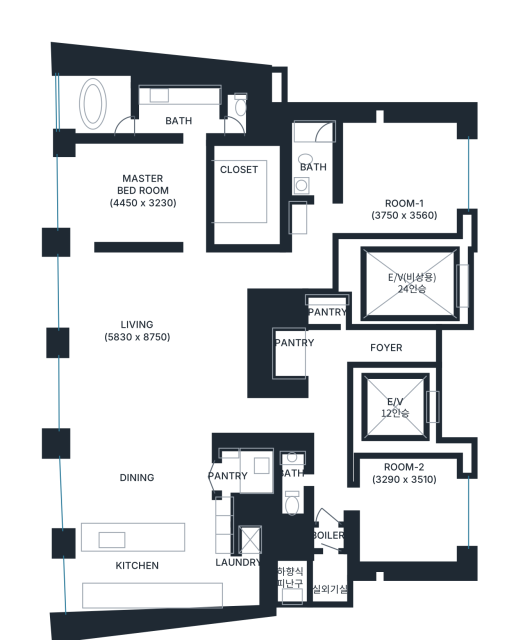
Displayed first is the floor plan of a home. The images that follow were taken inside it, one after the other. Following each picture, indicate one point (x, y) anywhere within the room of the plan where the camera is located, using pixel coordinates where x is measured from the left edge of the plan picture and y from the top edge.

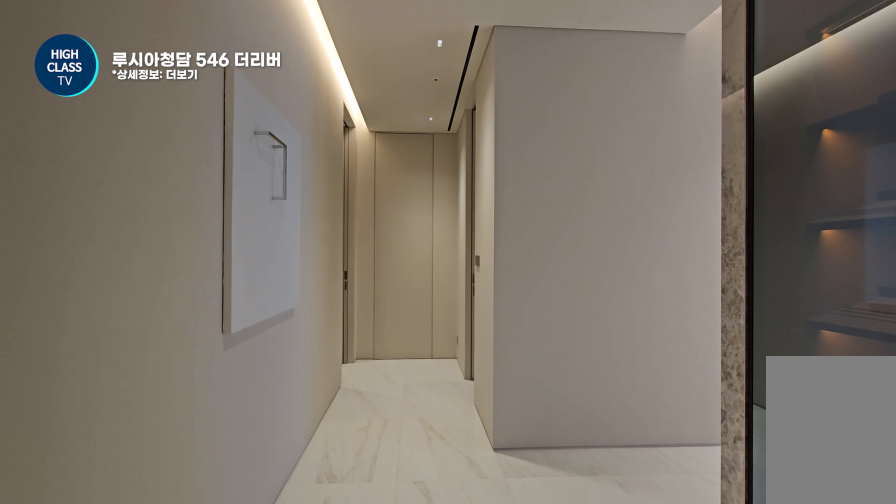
(346, 344)
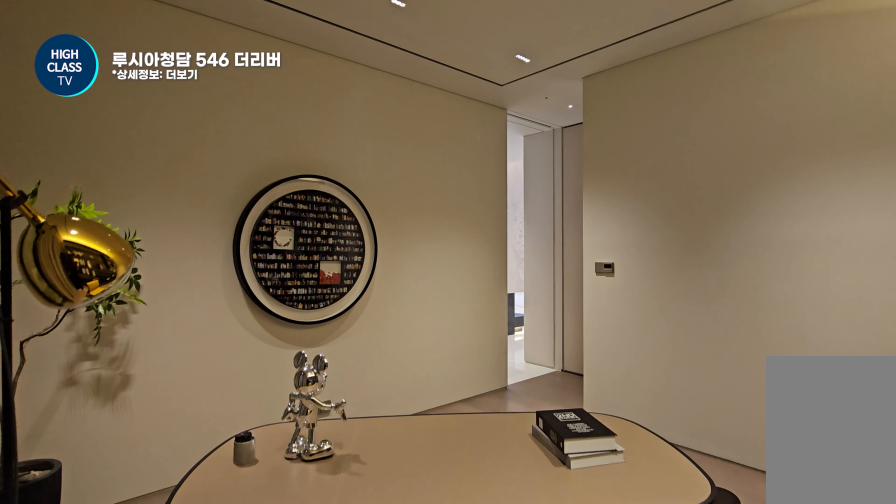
(373, 174)
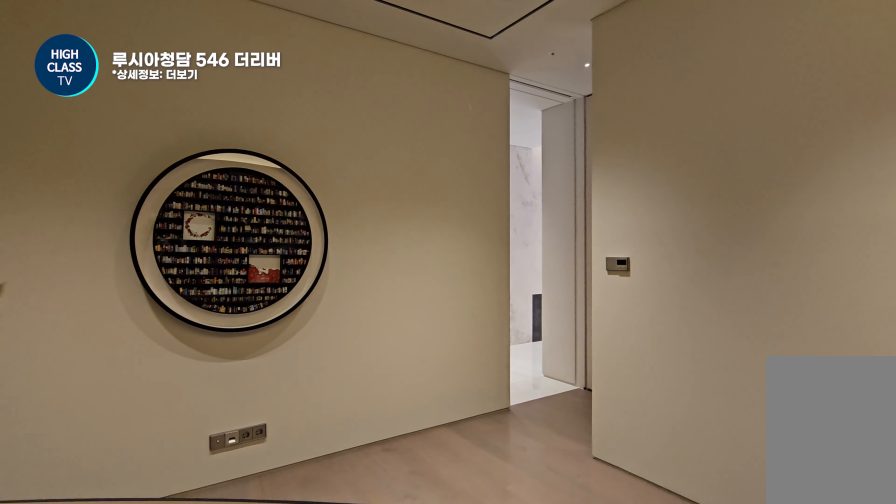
(373, 174)
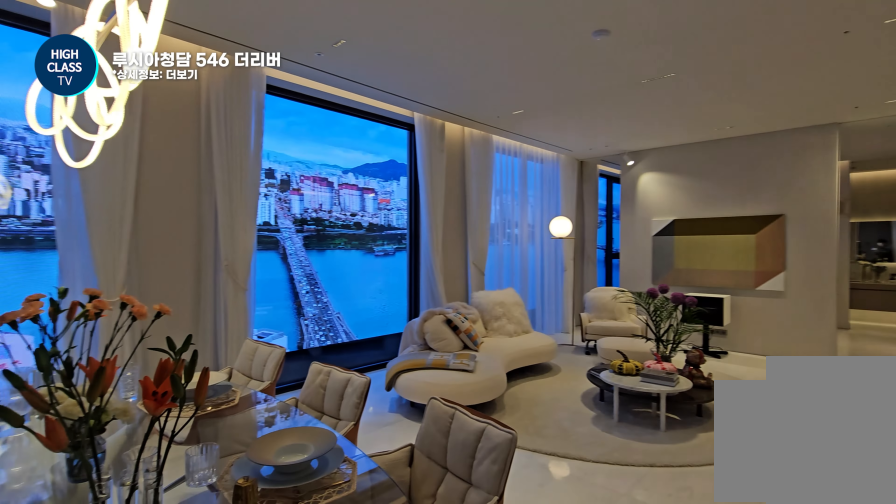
(162, 505)
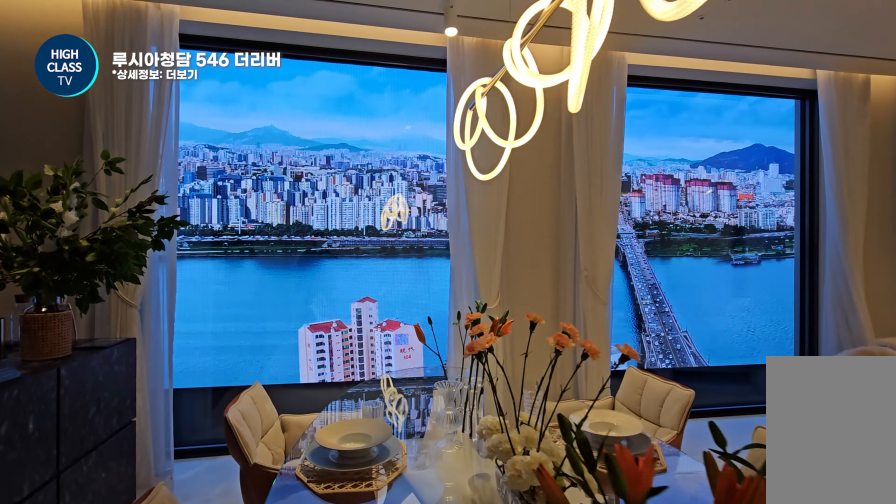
(162, 505)
